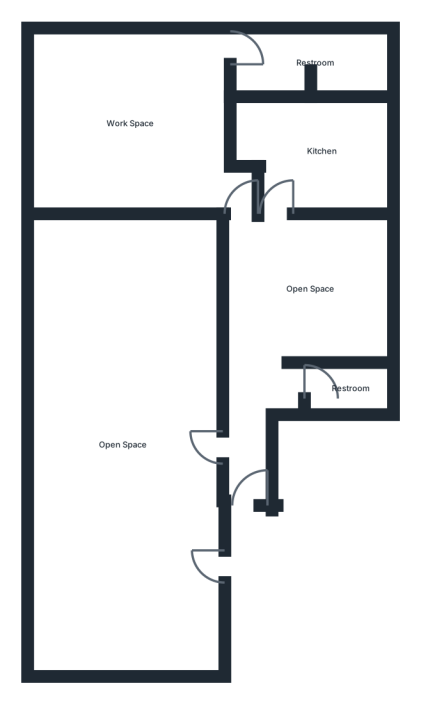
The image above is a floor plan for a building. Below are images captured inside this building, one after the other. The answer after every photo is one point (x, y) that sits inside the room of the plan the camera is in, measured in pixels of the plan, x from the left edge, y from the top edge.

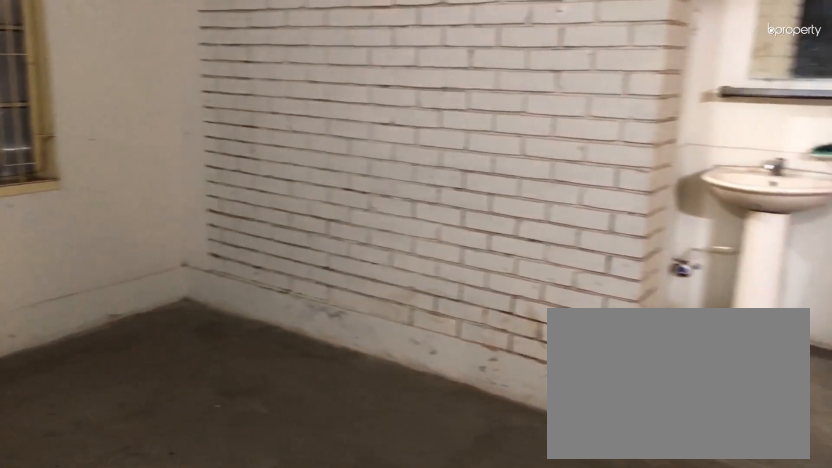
(310, 289)
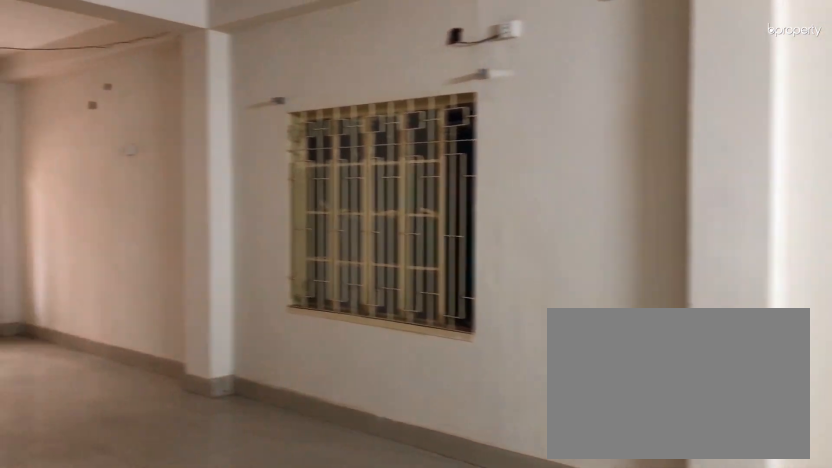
(122, 445)
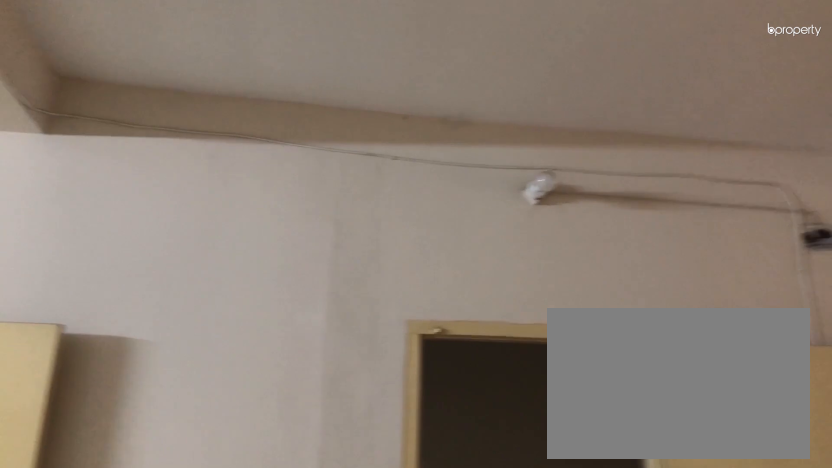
(122, 445)
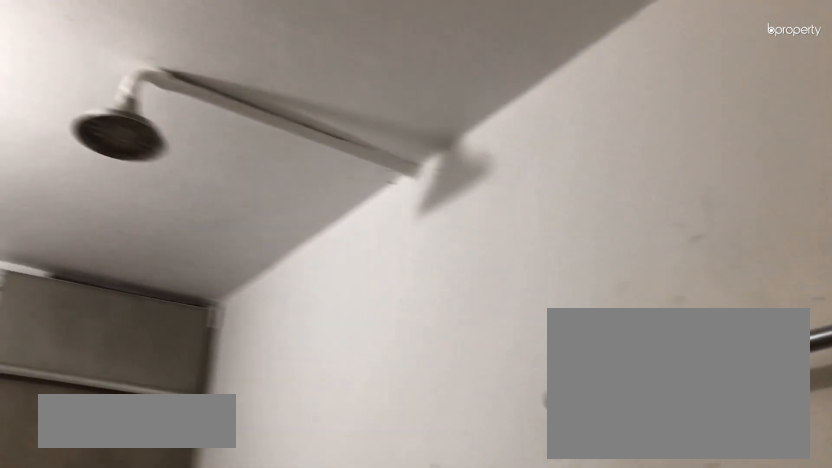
(351, 389)
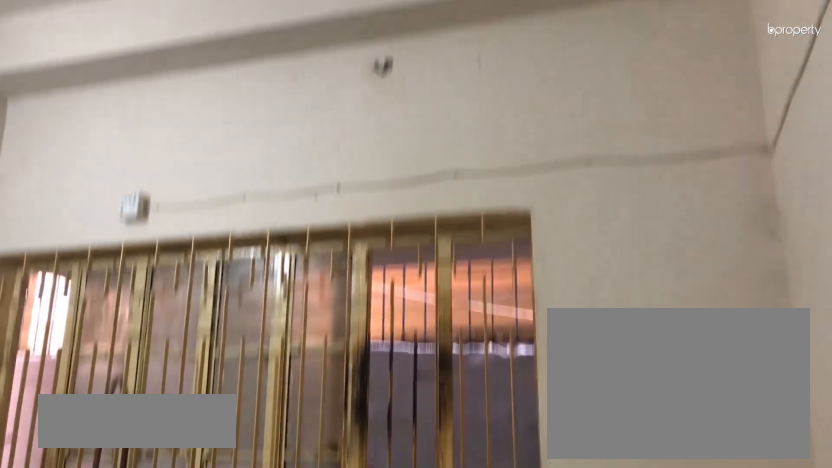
(323, 151)
